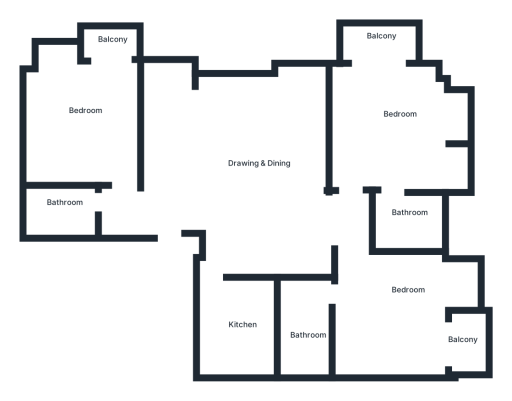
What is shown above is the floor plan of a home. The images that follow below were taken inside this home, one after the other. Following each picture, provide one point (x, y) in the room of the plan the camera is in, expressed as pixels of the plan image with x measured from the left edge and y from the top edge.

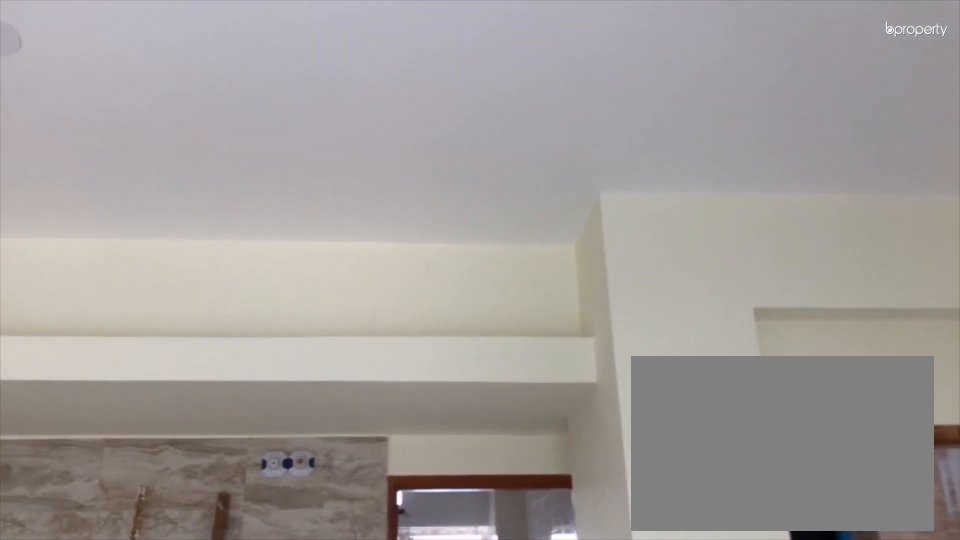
(247, 193)
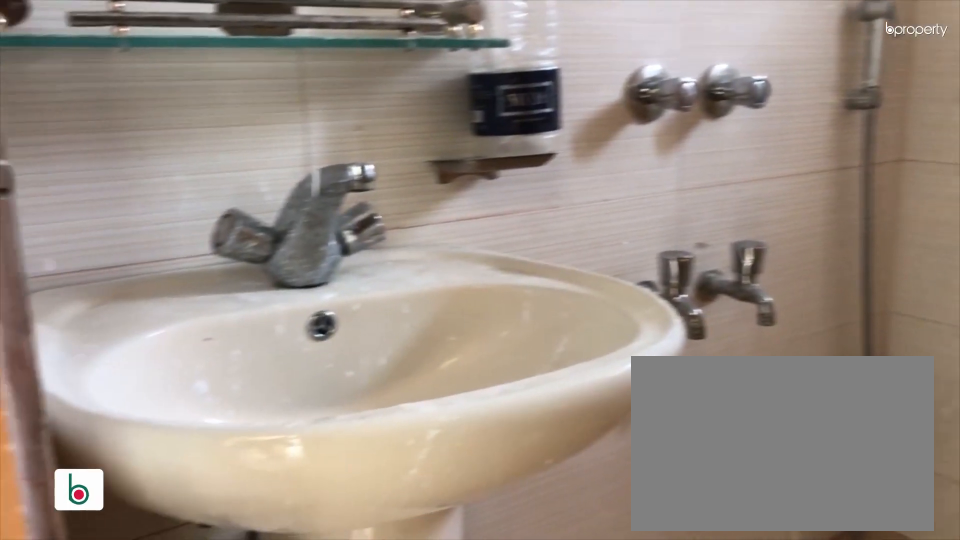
(65, 204)
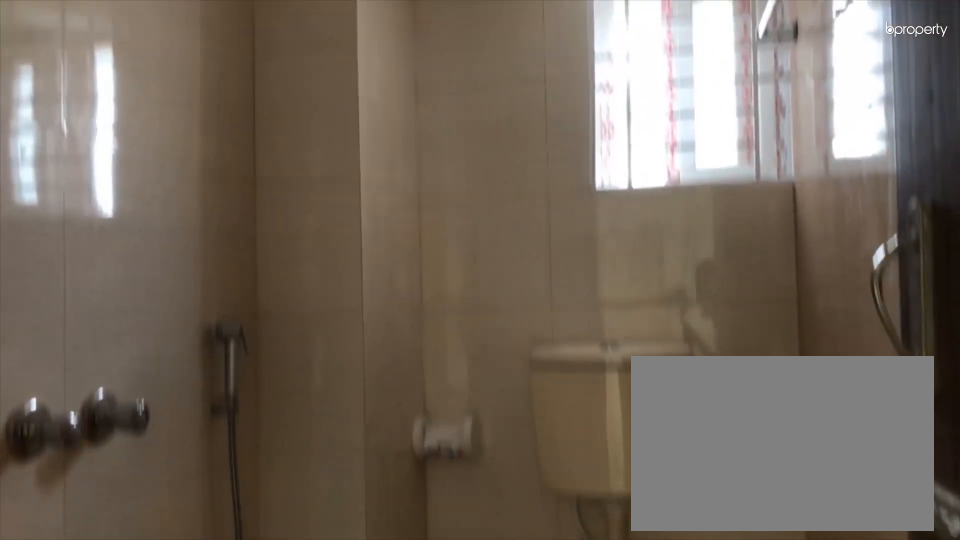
(65, 204)
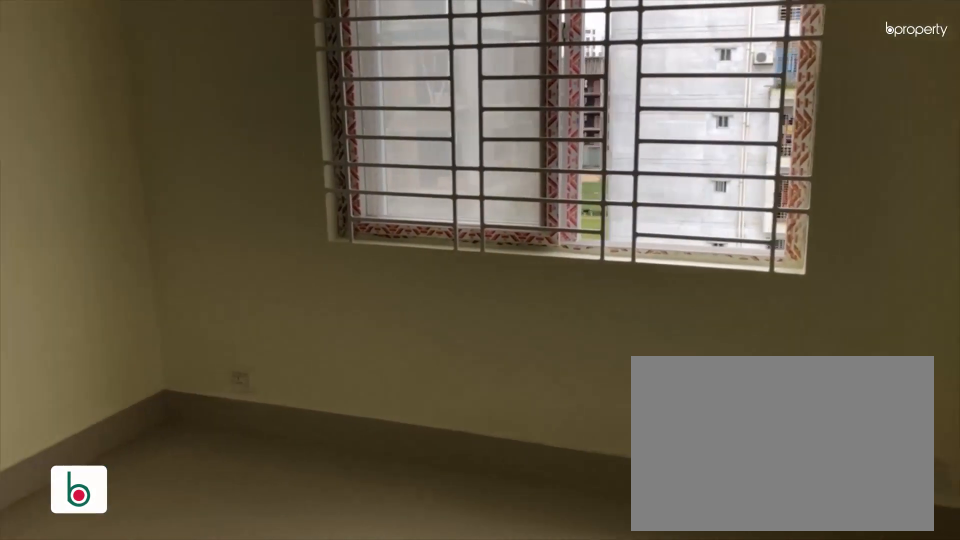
(92, 118)
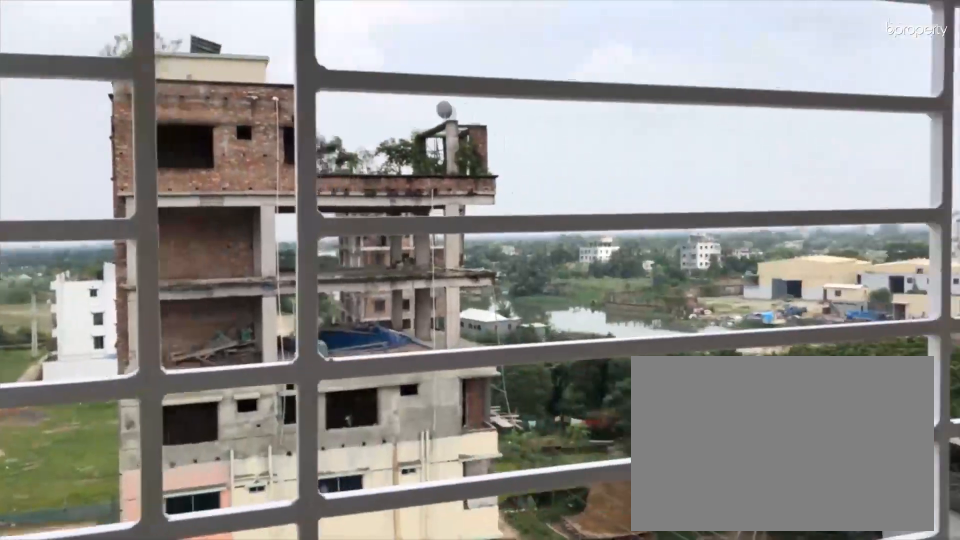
(109, 46)
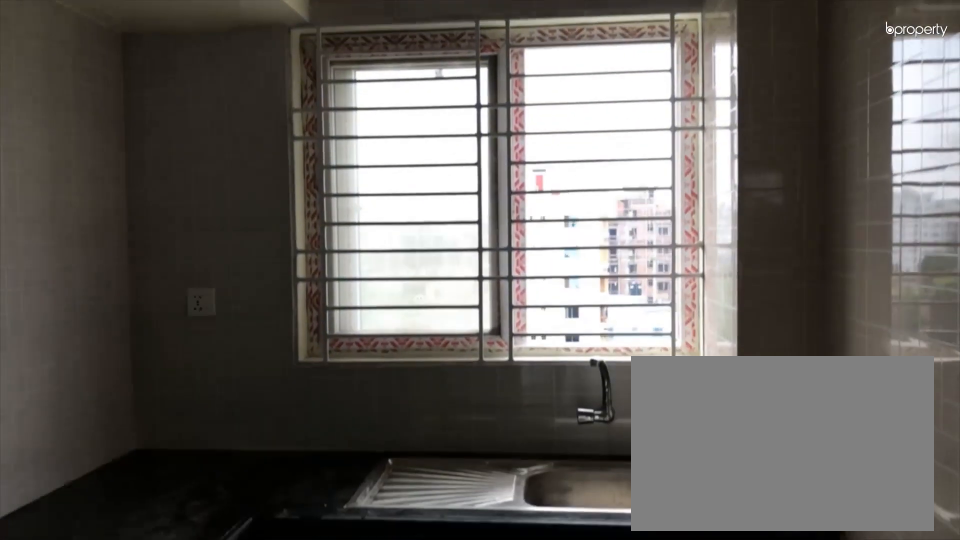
(231, 325)
